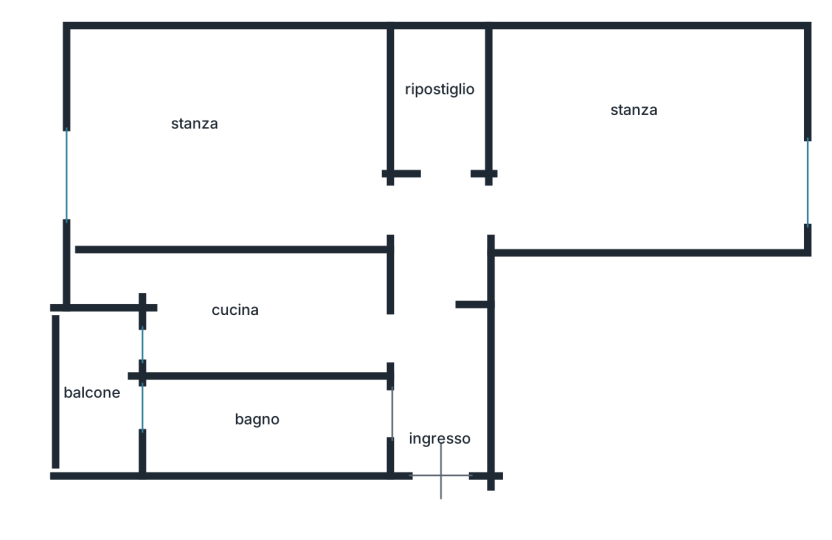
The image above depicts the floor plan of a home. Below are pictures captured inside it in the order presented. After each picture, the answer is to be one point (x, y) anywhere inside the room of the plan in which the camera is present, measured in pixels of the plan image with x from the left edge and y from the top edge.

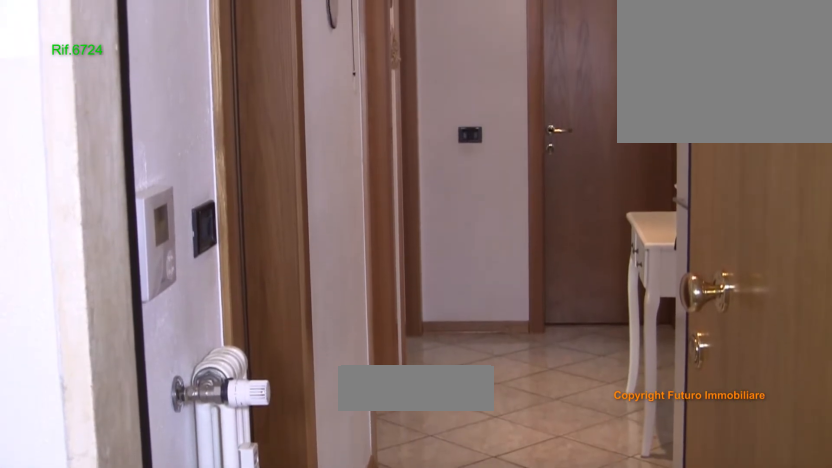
(438, 305)
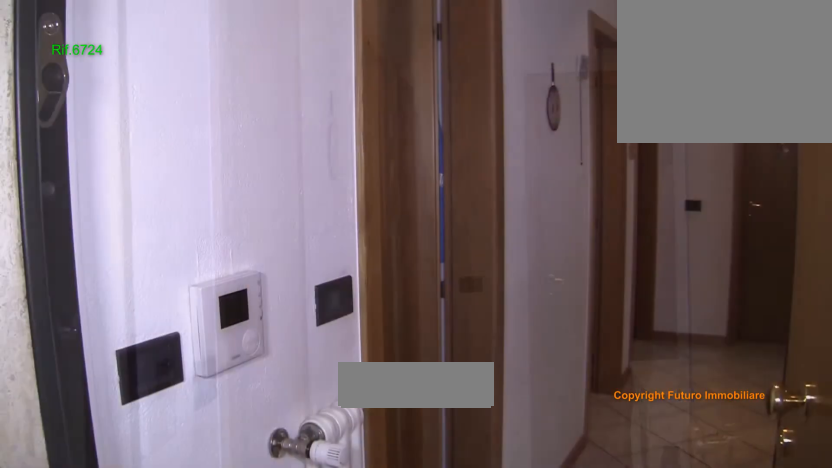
(438, 305)
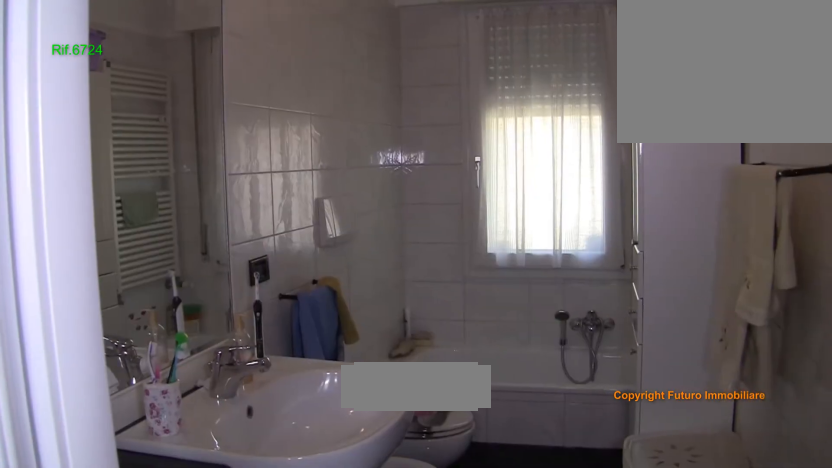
(279, 423)
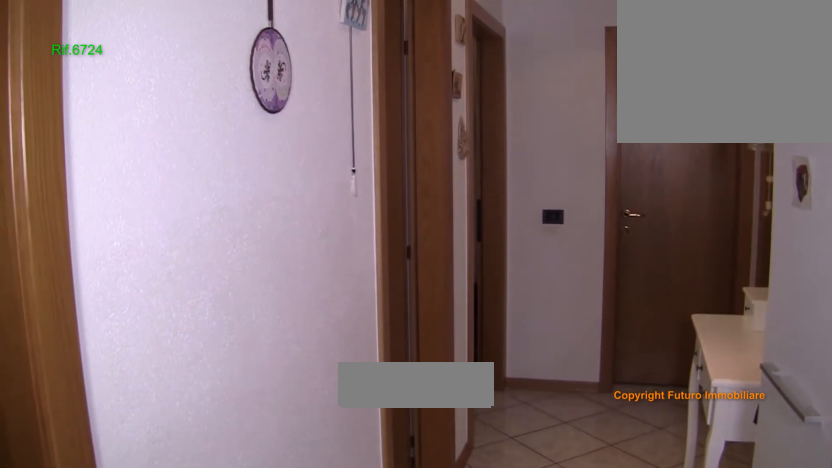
(438, 305)
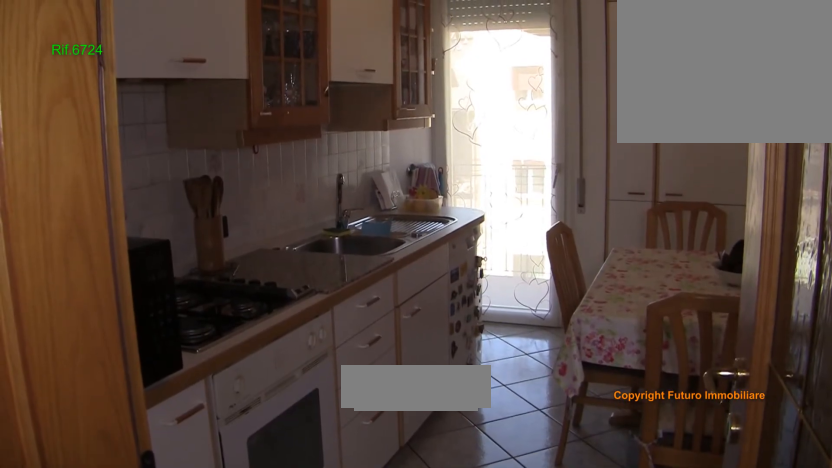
(269, 314)
